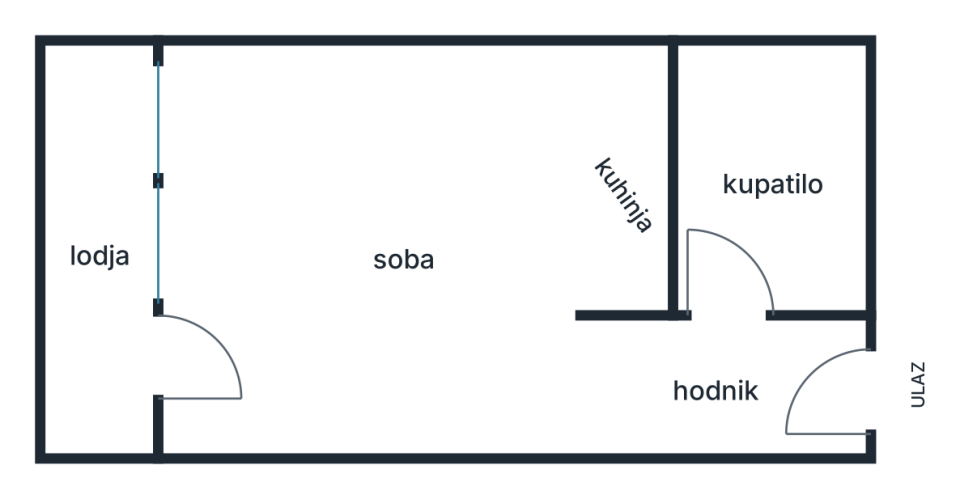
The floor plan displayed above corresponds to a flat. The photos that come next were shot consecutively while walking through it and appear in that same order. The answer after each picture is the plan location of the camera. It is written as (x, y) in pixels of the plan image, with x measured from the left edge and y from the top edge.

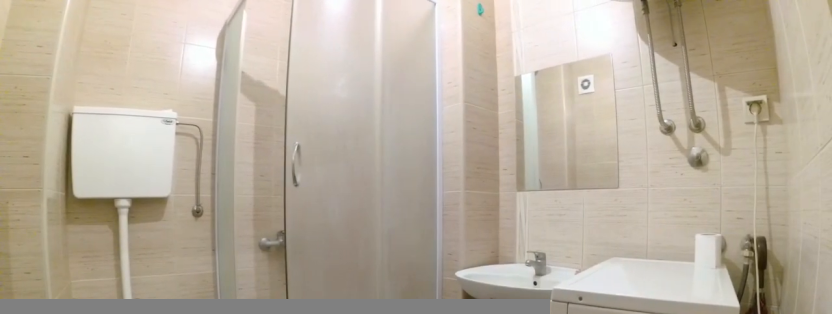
(736, 329)
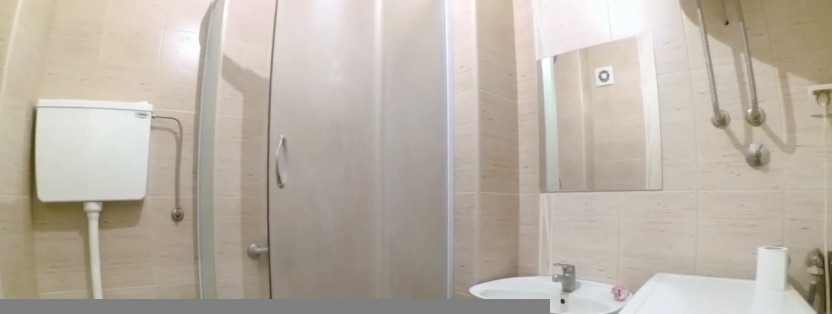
(746, 306)
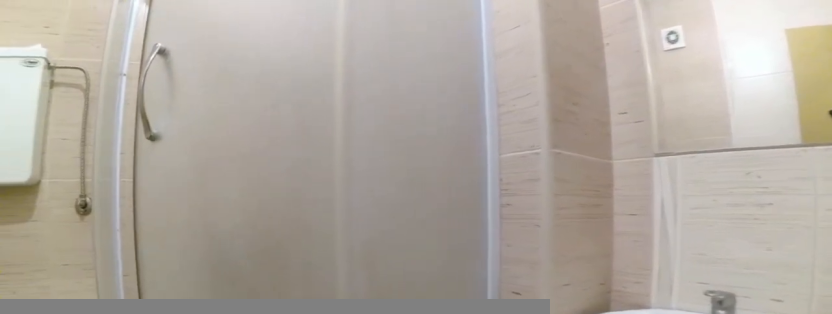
(787, 203)
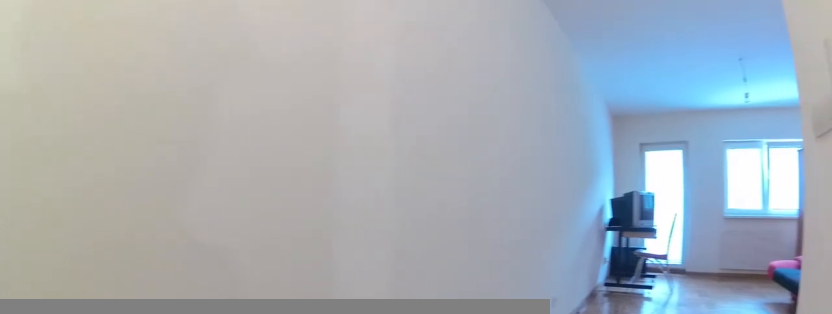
(722, 360)
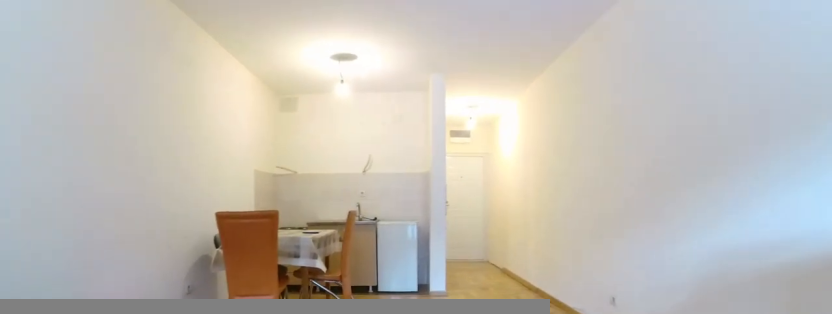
(232, 307)
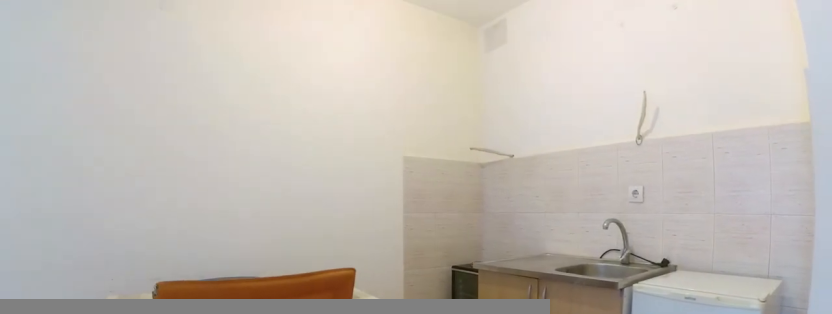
(453, 319)
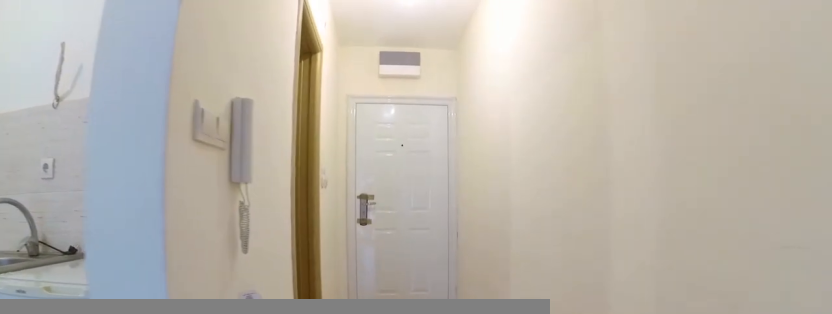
(542, 371)
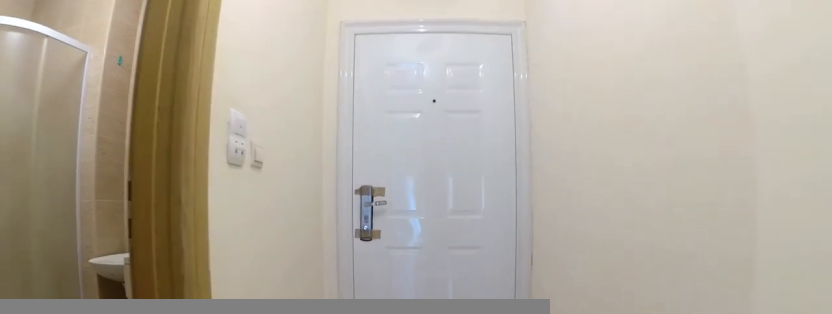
(696, 375)
